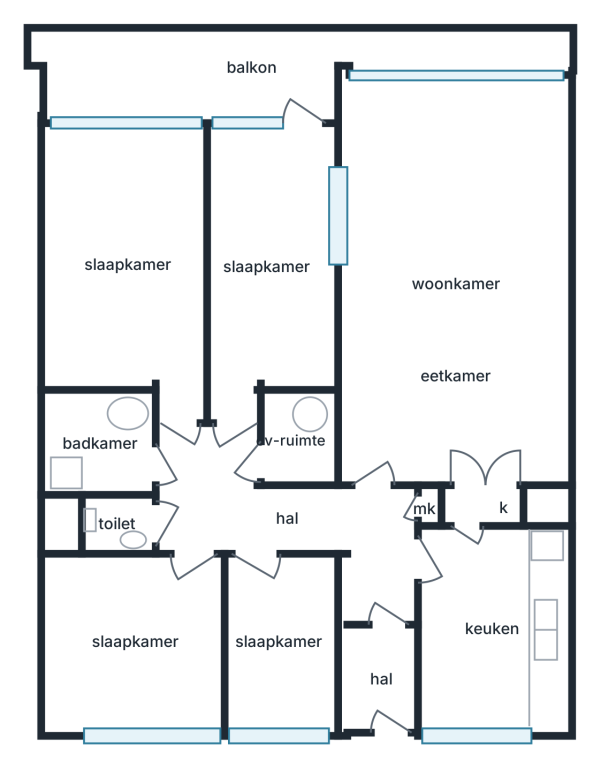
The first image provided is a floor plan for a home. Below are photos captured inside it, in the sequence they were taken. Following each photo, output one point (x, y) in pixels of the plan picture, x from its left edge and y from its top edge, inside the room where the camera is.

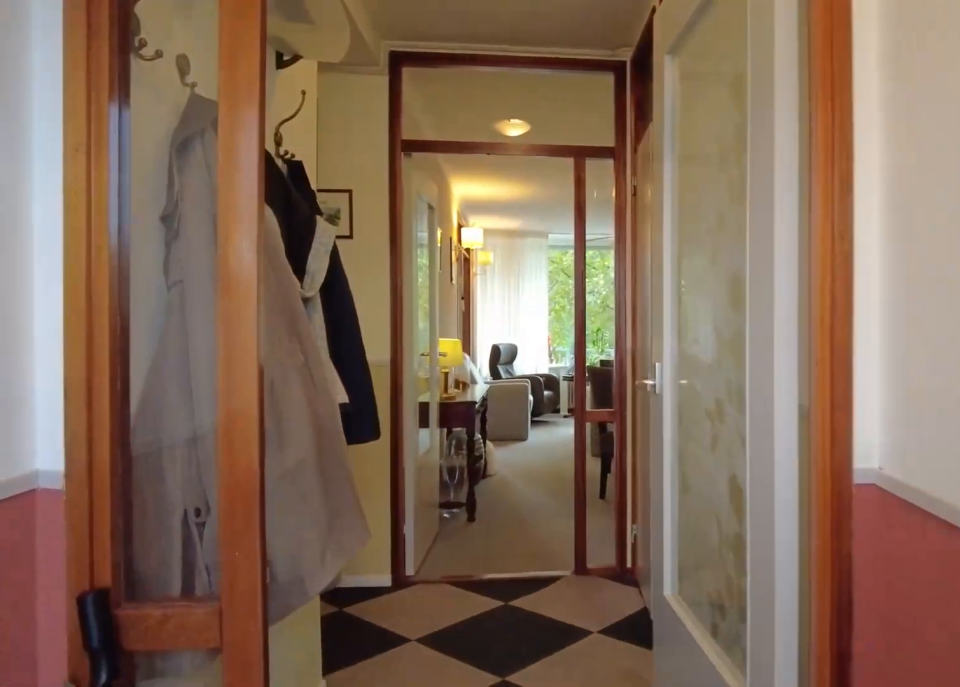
(380, 651)
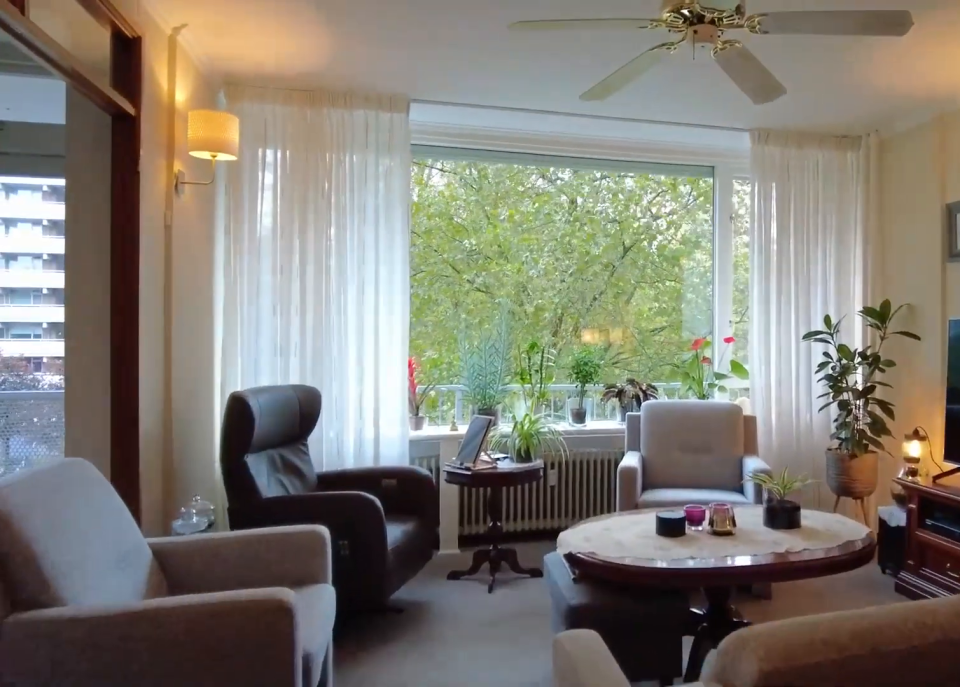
(454, 282)
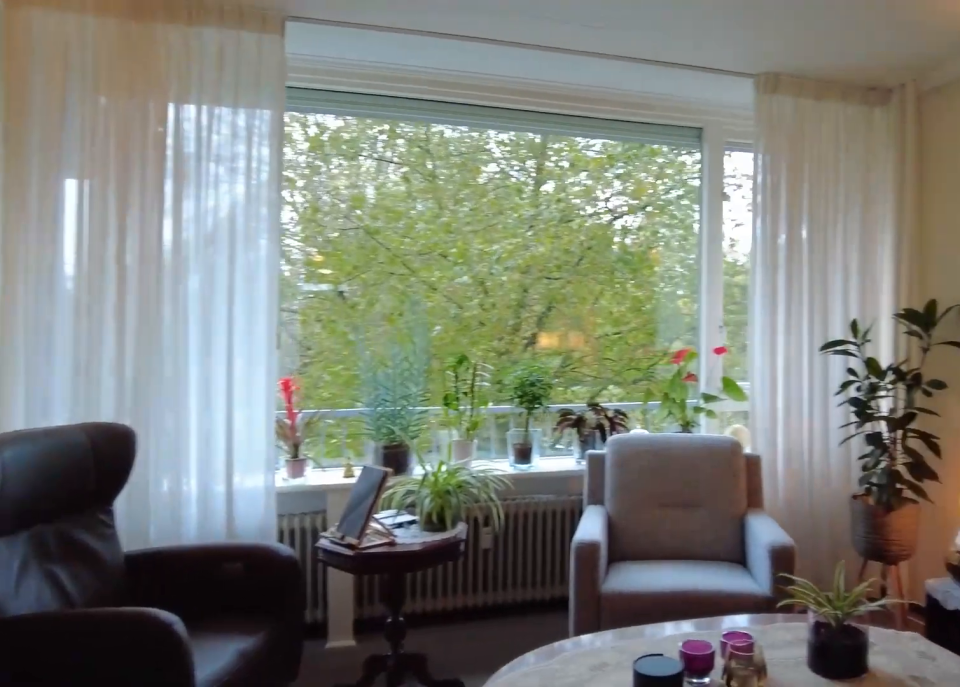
(454, 282)
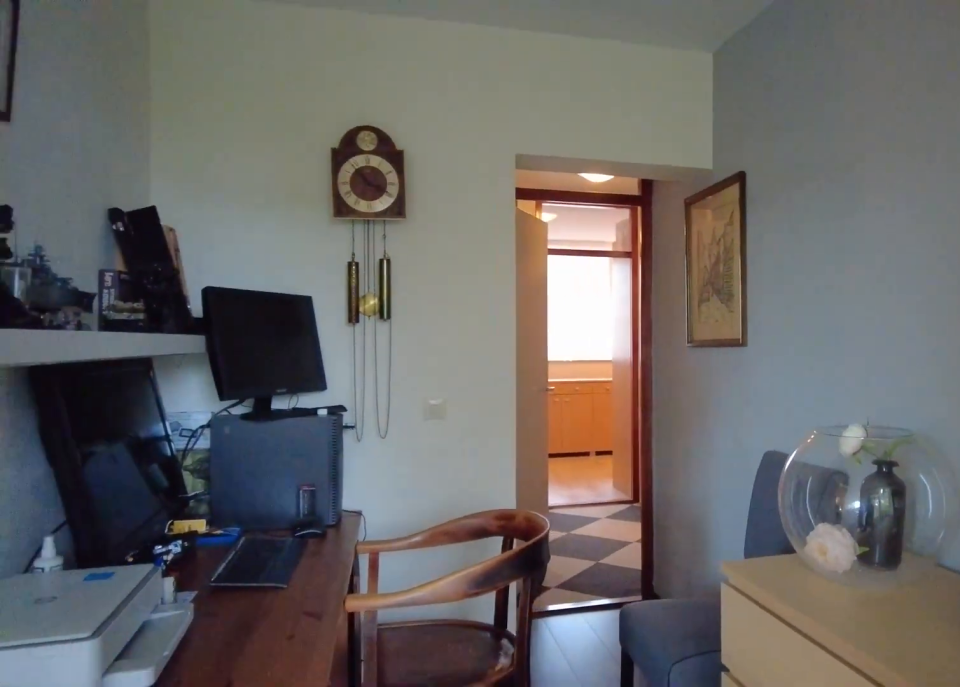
(267, 264)
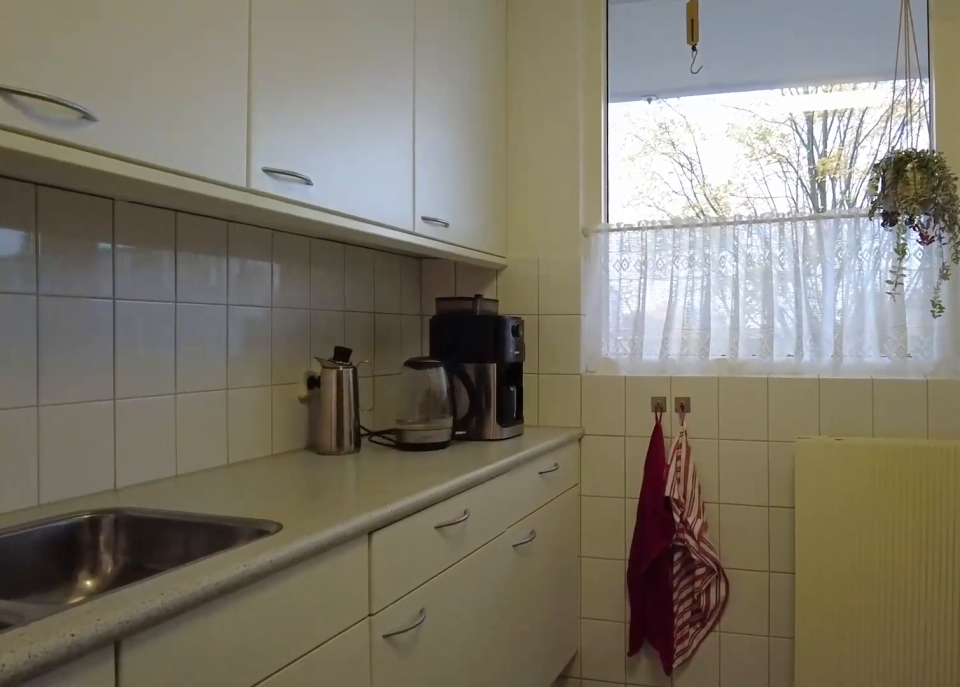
(491, 629)
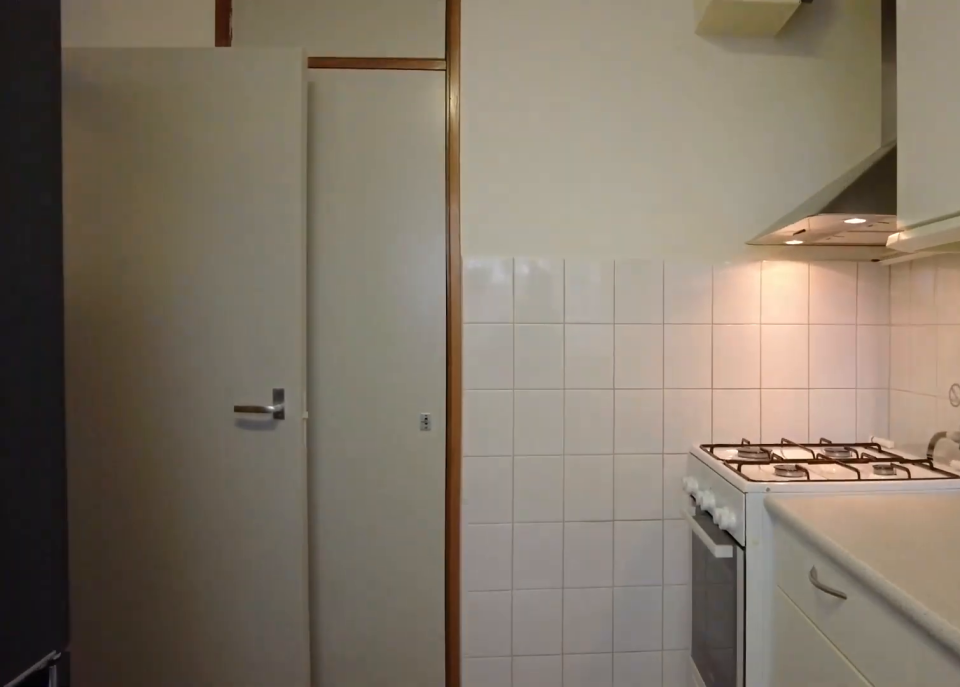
(491, 629)
